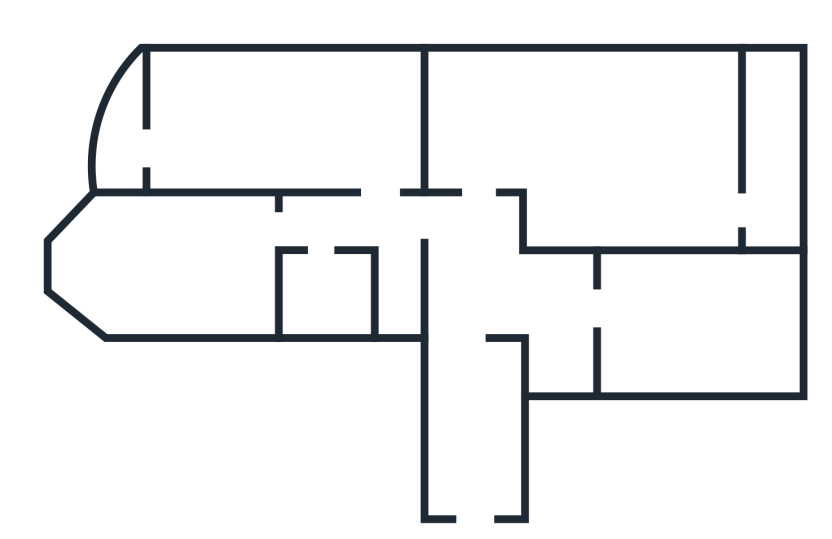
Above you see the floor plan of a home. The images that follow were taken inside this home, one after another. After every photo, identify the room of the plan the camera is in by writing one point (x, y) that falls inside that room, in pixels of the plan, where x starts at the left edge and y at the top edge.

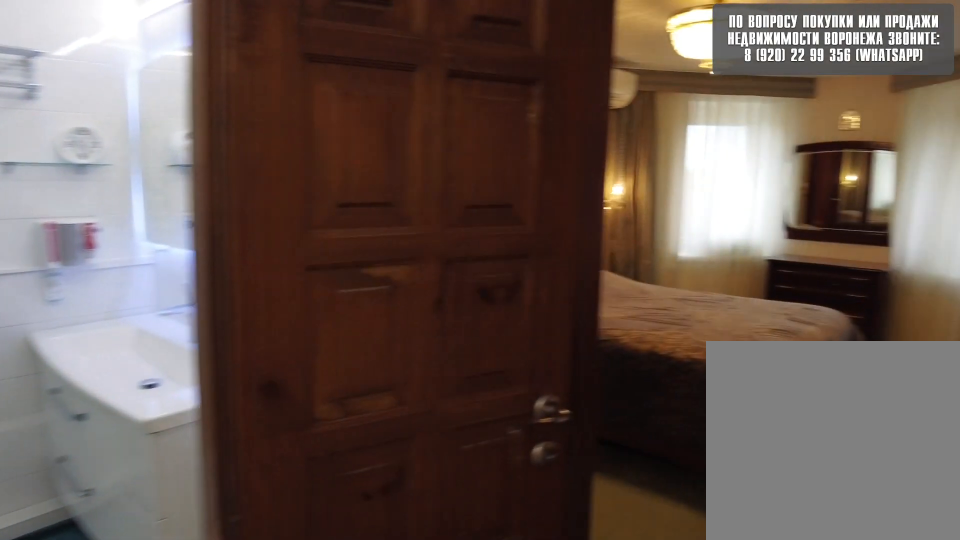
(397, 208)
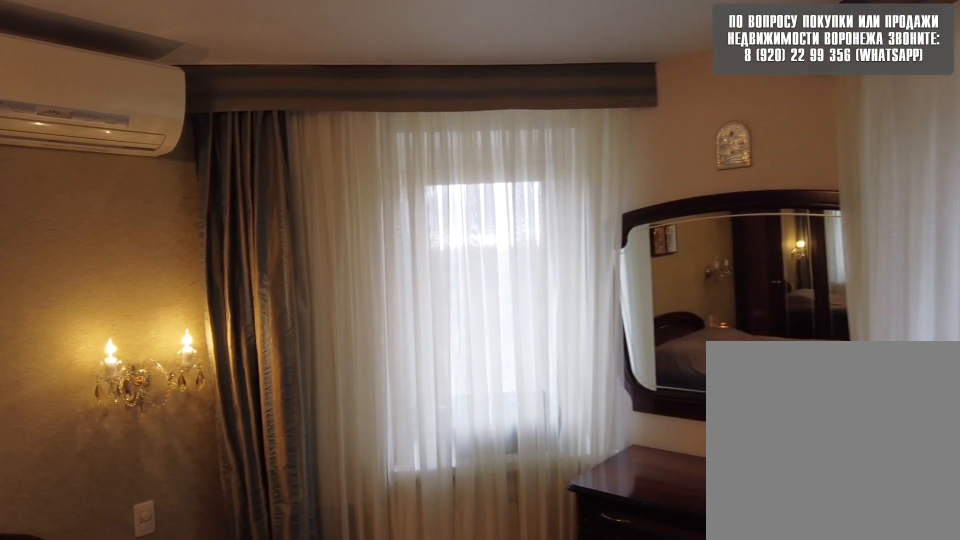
(193, 258)
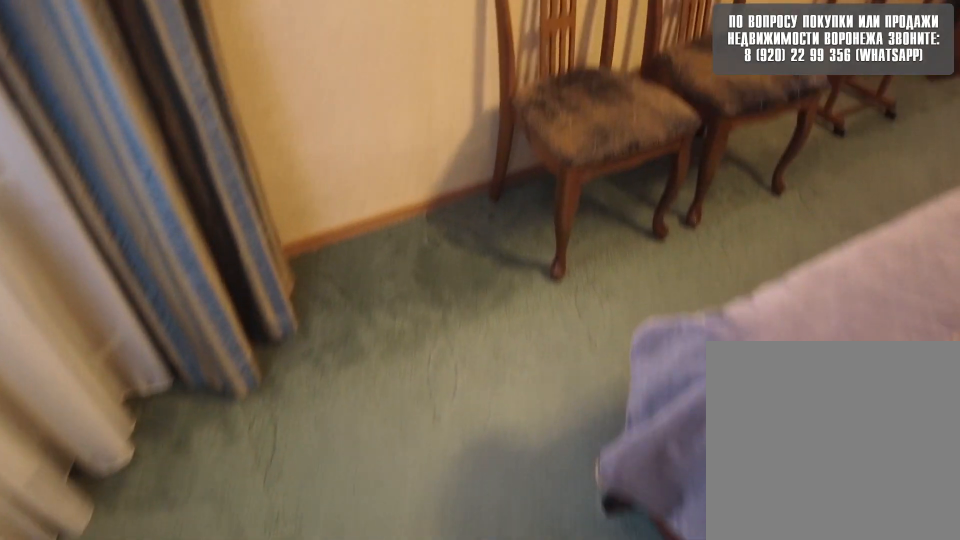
(193, 258)
